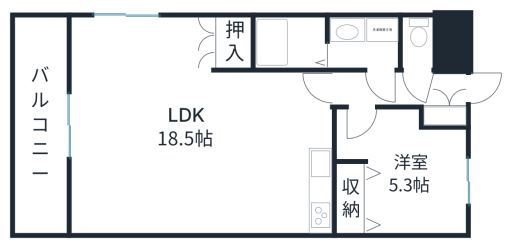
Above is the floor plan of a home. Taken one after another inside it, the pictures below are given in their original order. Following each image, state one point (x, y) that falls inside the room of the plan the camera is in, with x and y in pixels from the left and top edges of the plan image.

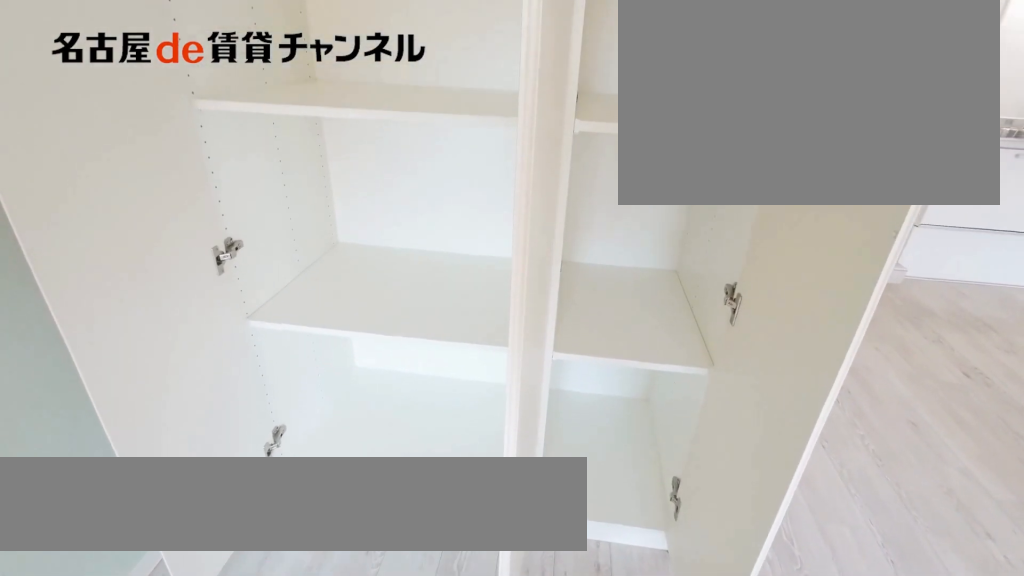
(231, 43)
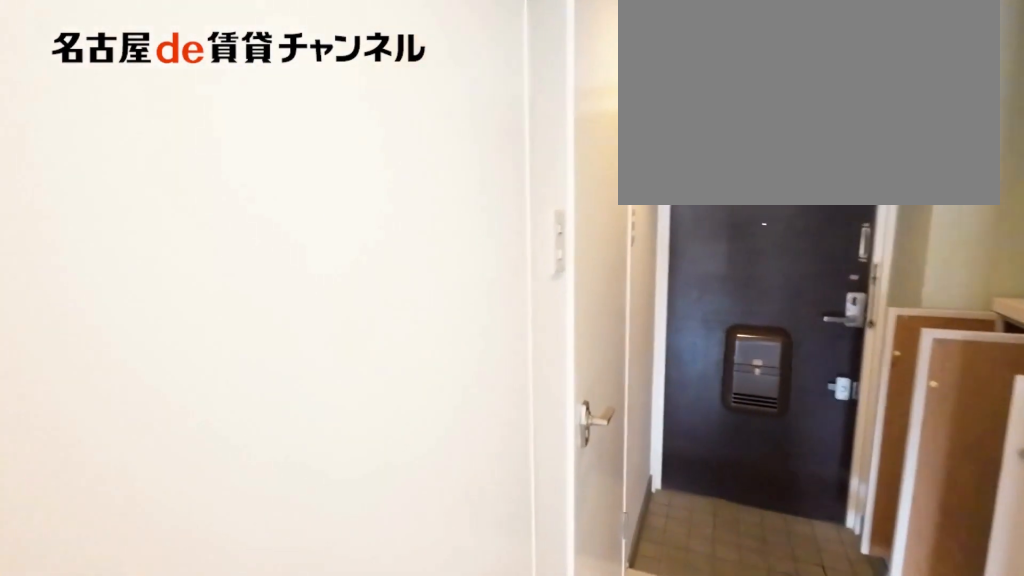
(380, 88)
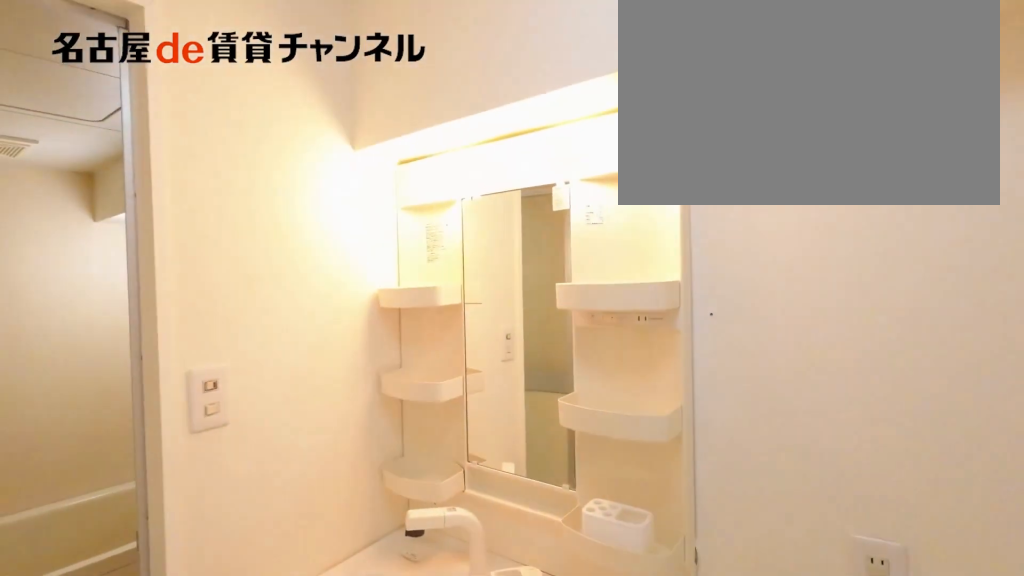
(364, 41)
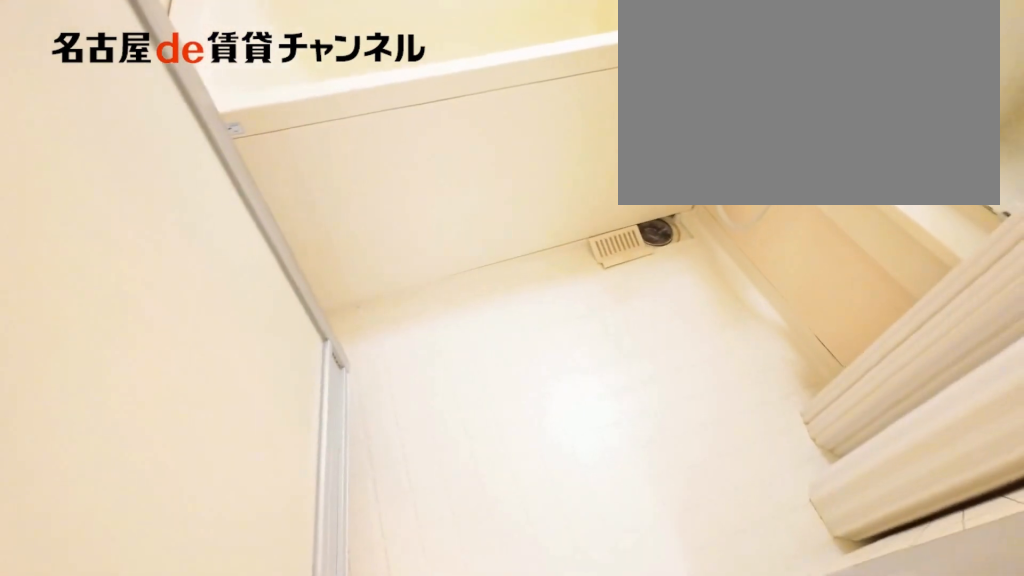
(291, 43)
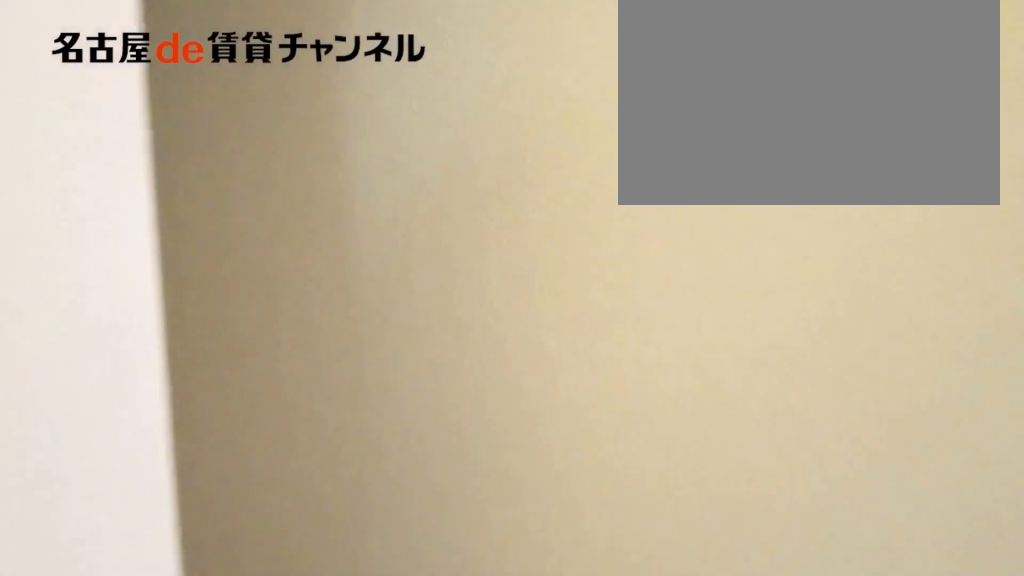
(384, 88)
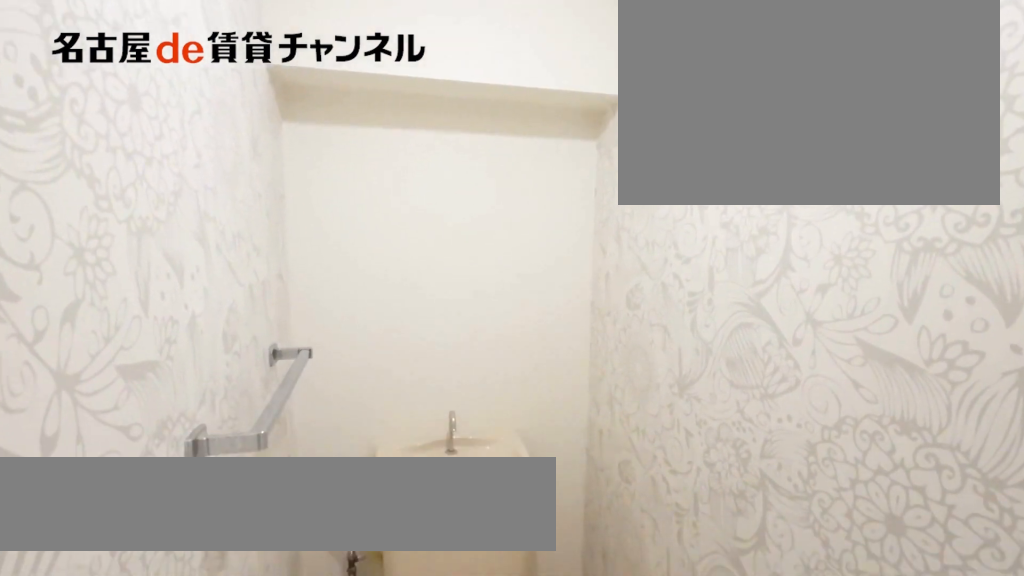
(420, 41)
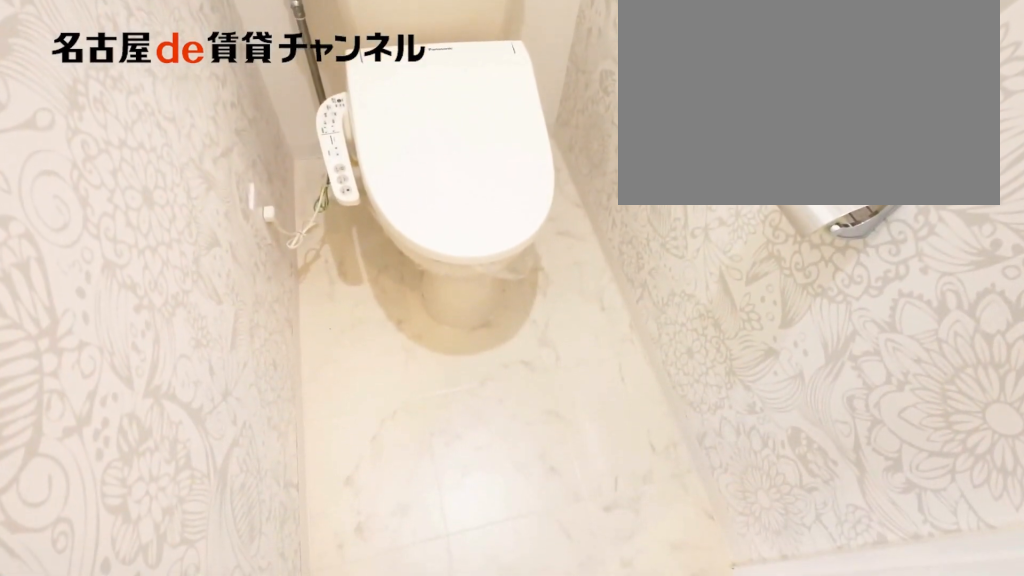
(420, 41)
